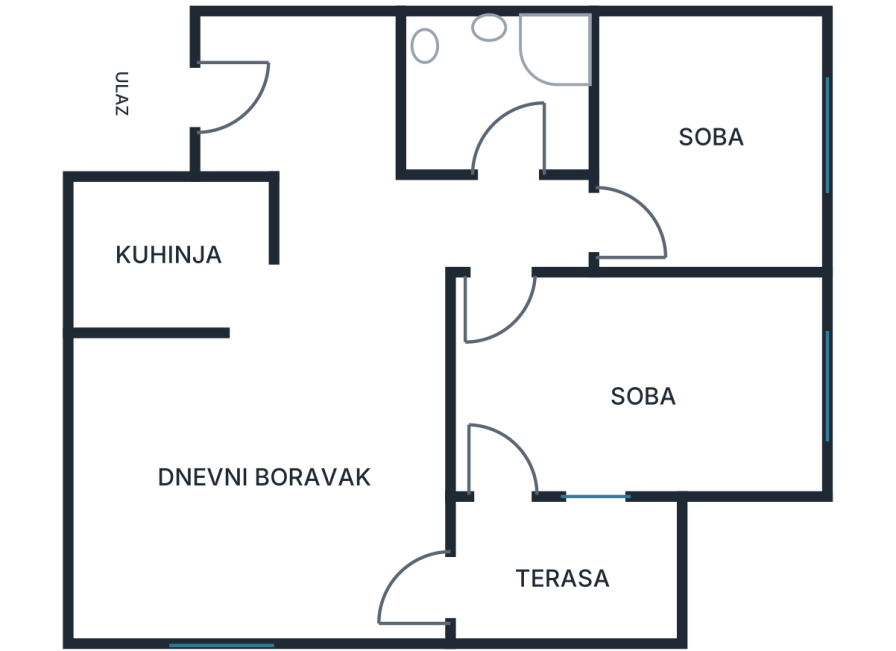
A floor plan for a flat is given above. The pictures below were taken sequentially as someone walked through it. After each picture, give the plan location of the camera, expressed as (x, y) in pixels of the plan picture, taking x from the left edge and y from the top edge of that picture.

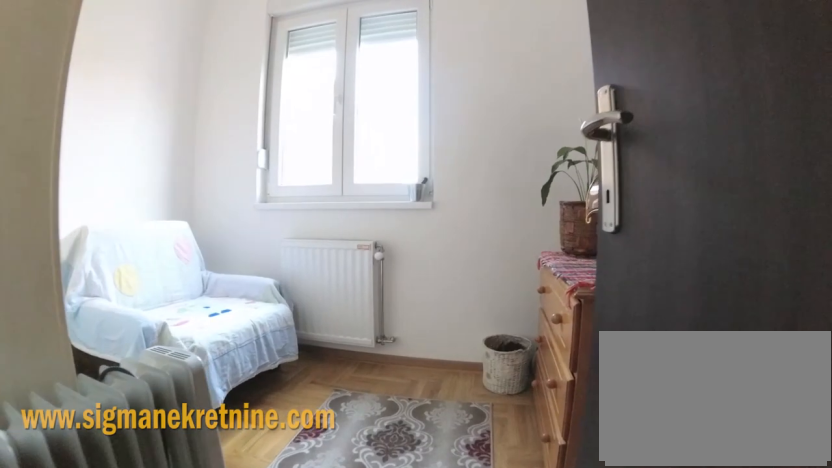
(553, 233)
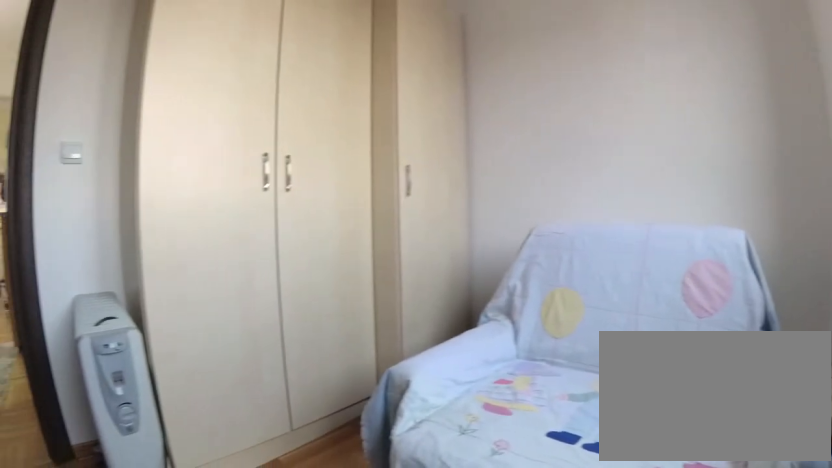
(792, 197)
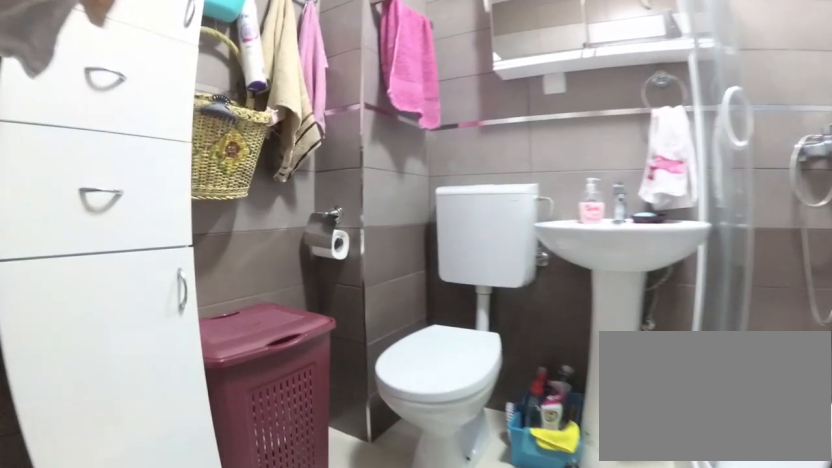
(499, 182)
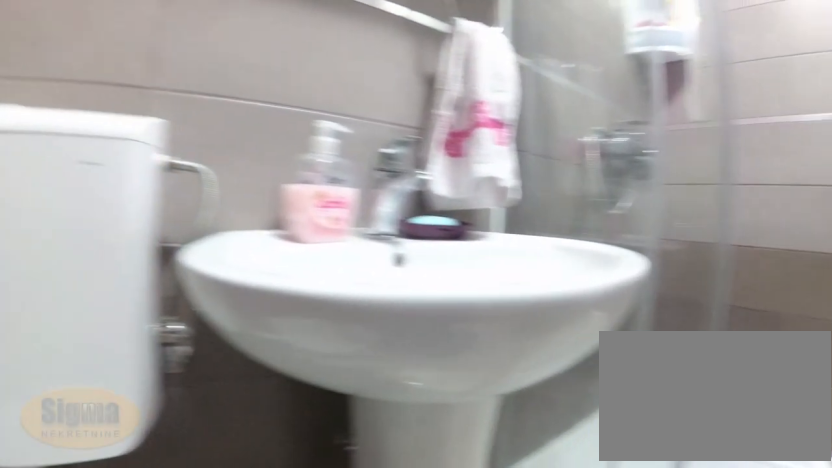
(444, 109)
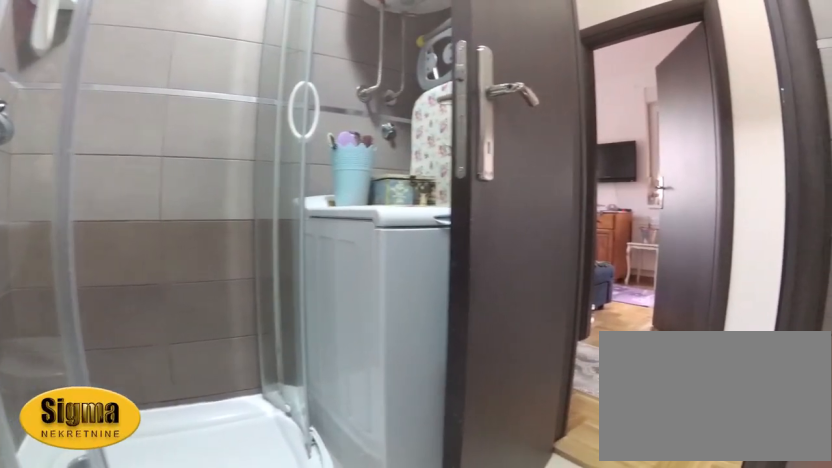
(461, 68)
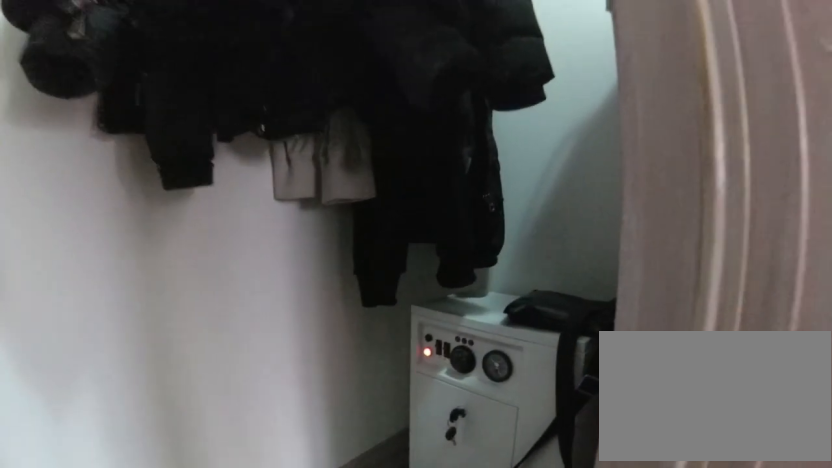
(347, 114)
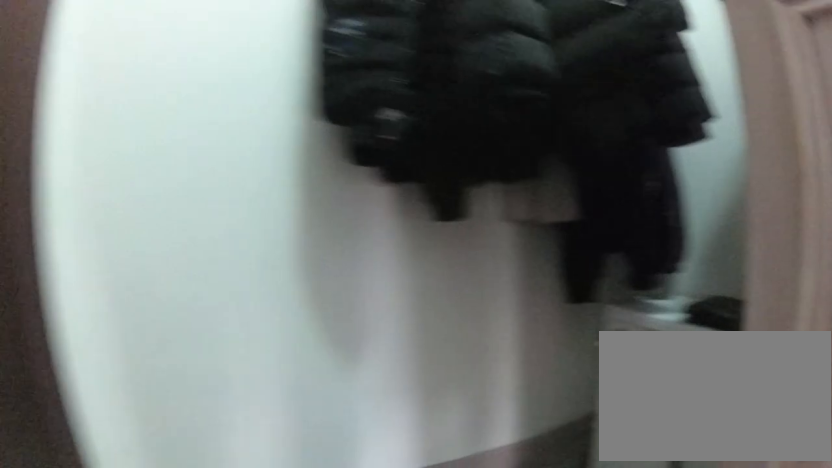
(336, 101)
